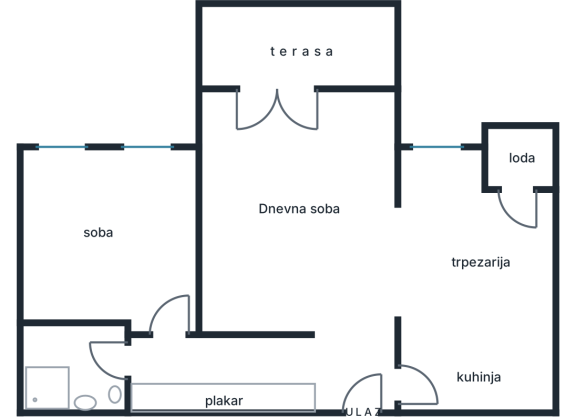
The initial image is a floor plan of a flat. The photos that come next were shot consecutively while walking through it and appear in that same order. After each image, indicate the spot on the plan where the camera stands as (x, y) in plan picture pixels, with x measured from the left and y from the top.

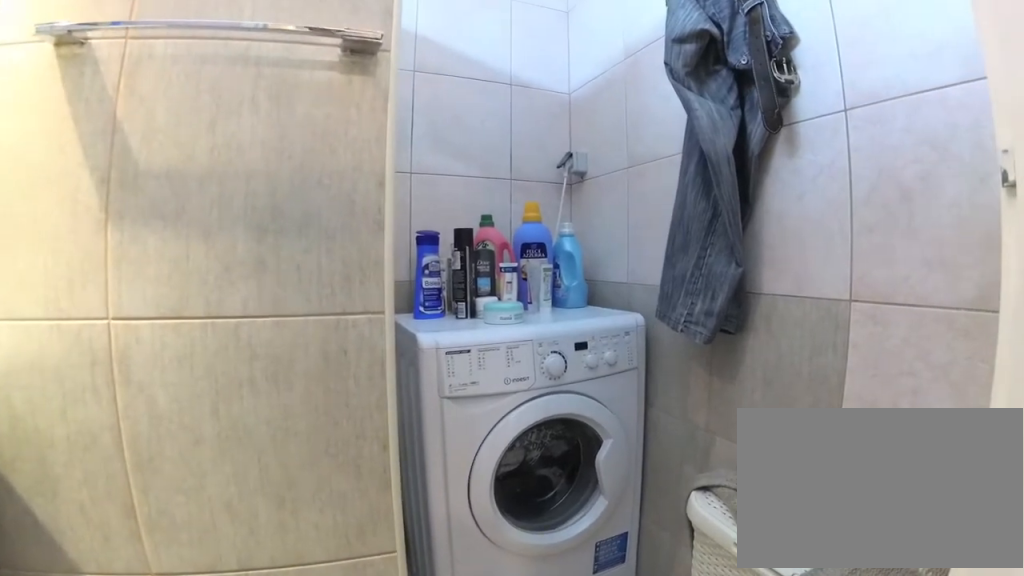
(103, 359)
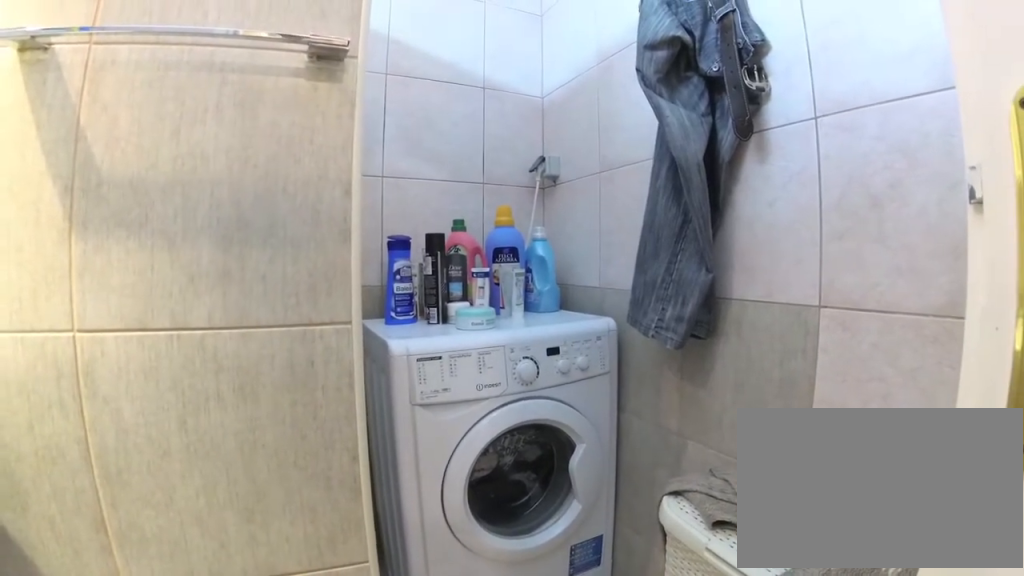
(100, 359)
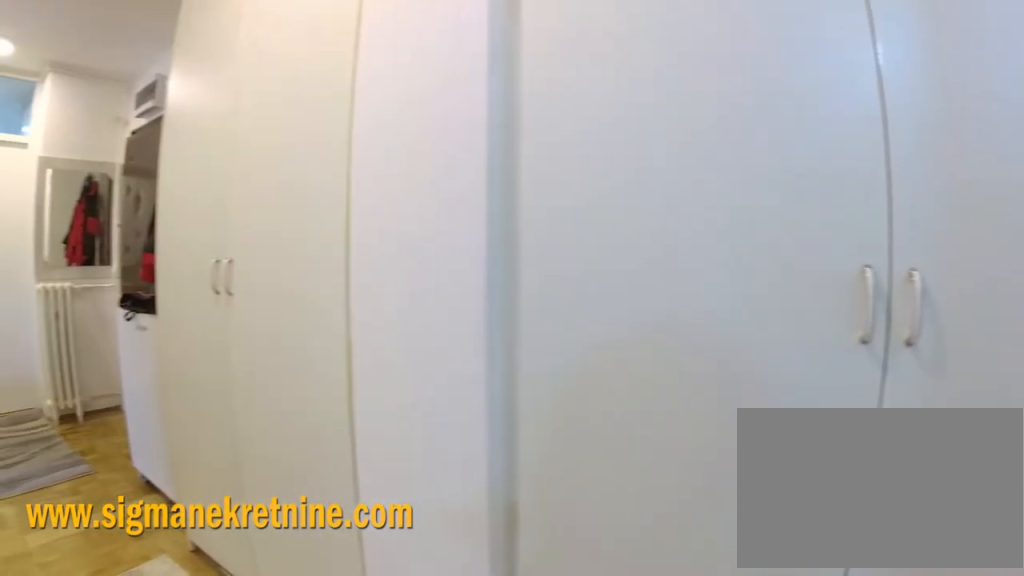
(140, 345)
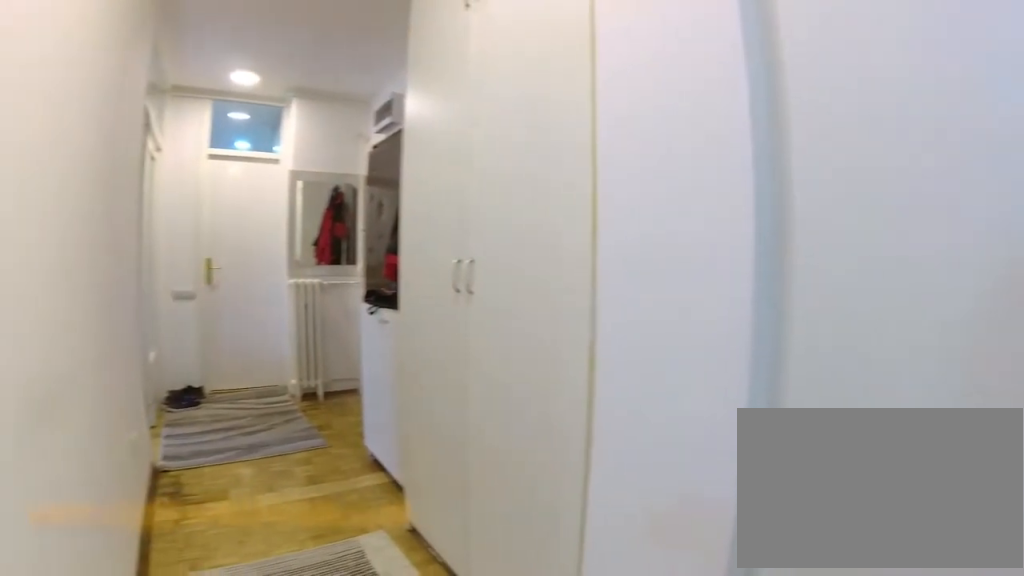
(137, 350)
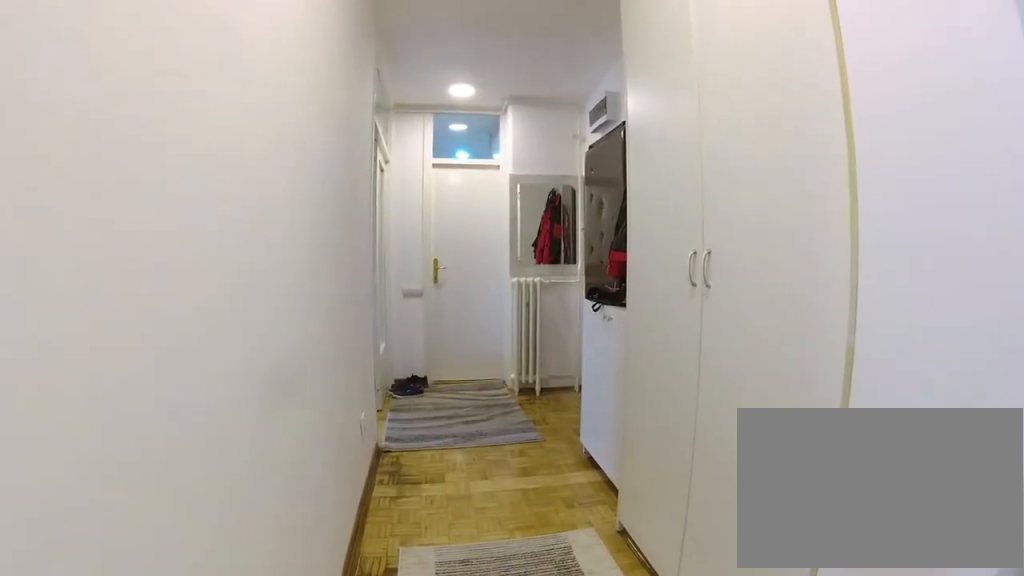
(138, 357)
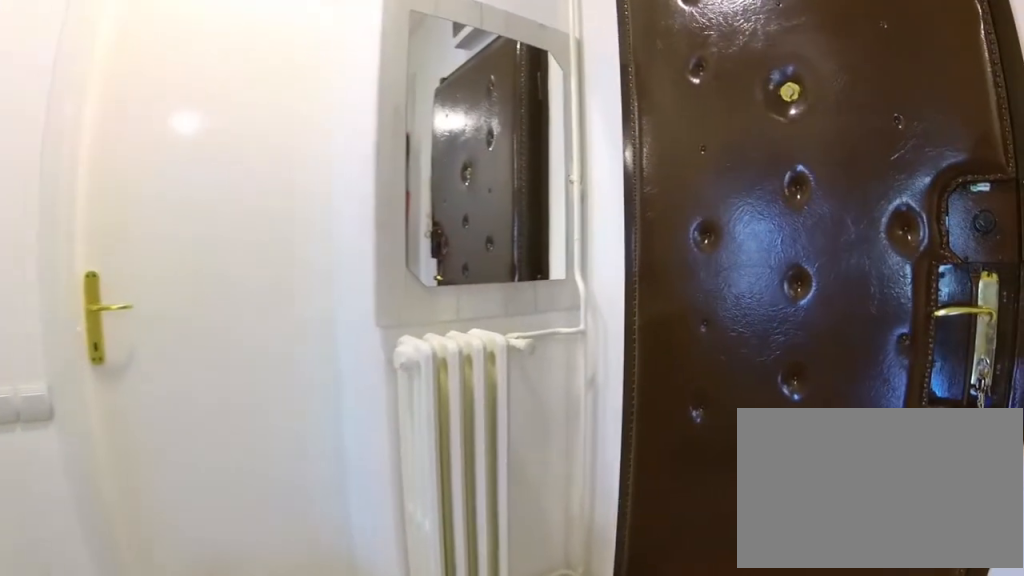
(302, 355)
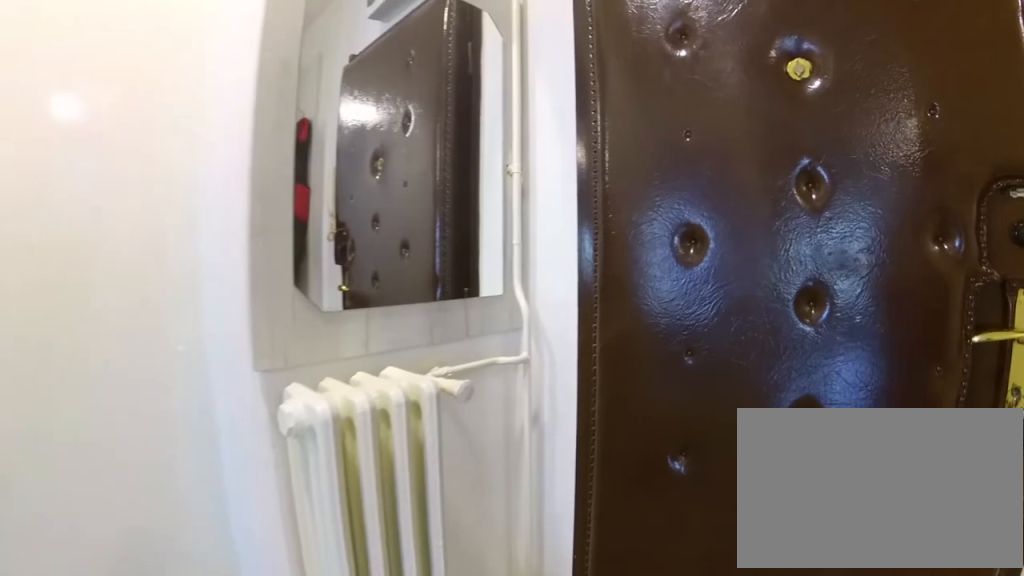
(326, 353)
